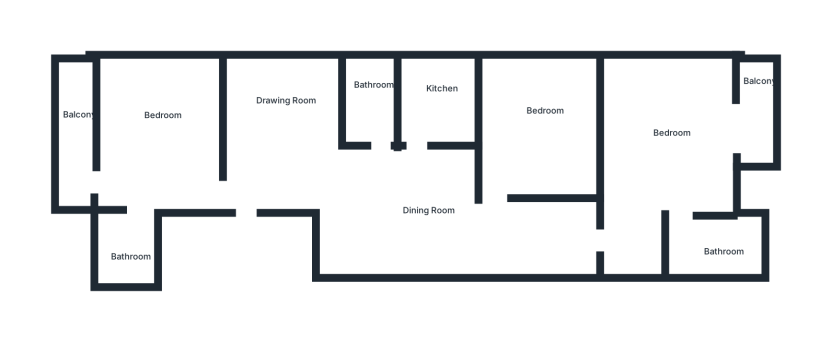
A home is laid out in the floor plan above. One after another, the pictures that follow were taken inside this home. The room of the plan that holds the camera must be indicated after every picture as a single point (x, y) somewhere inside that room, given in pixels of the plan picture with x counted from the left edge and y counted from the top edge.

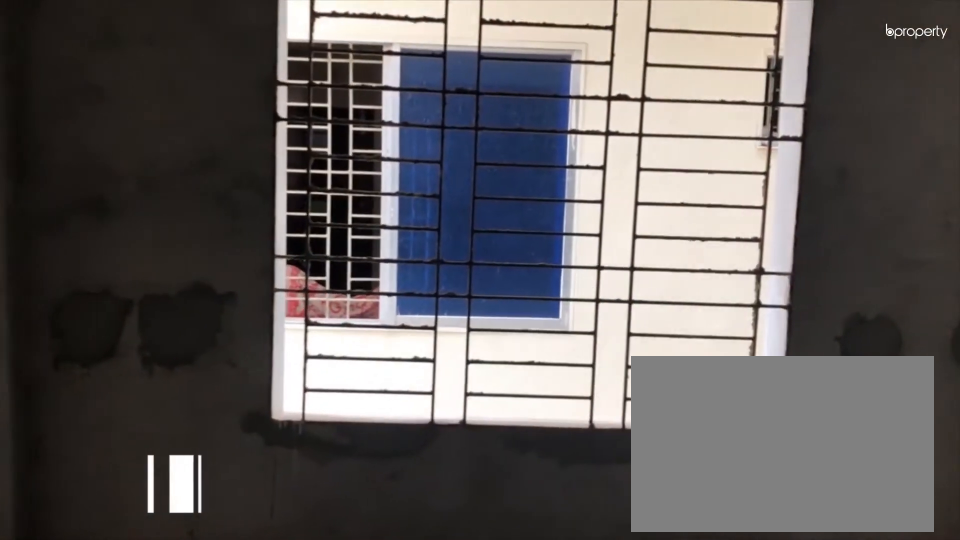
(290, 147)
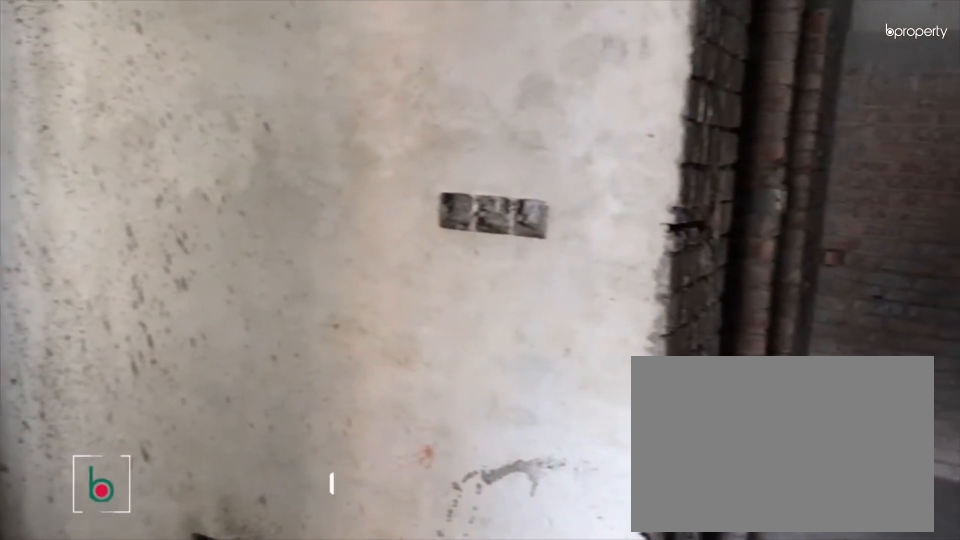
(290, 147)
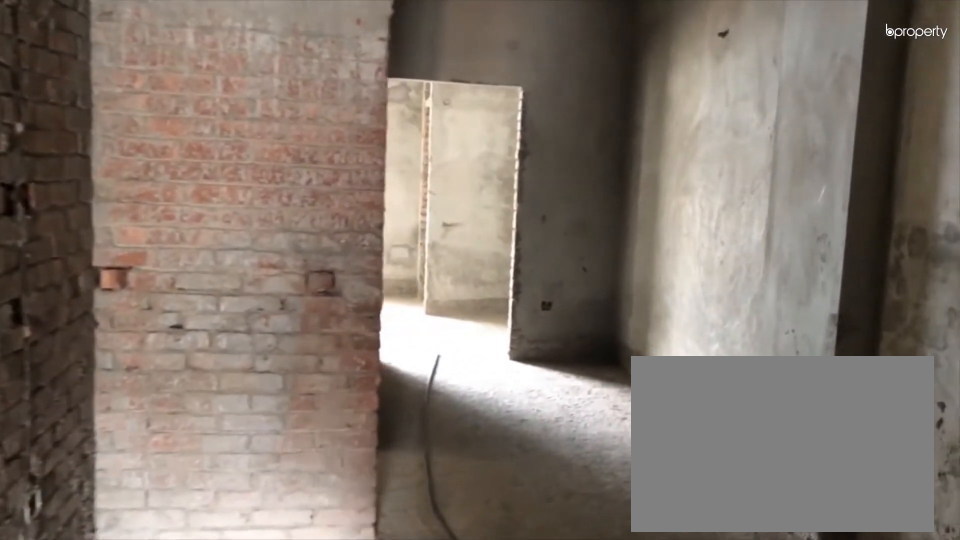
(403, 186)
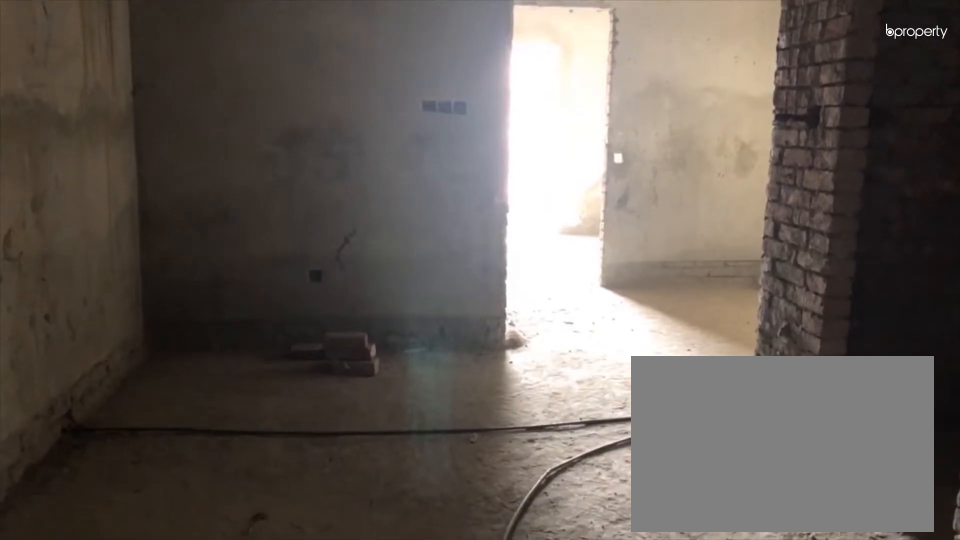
(403, 186)
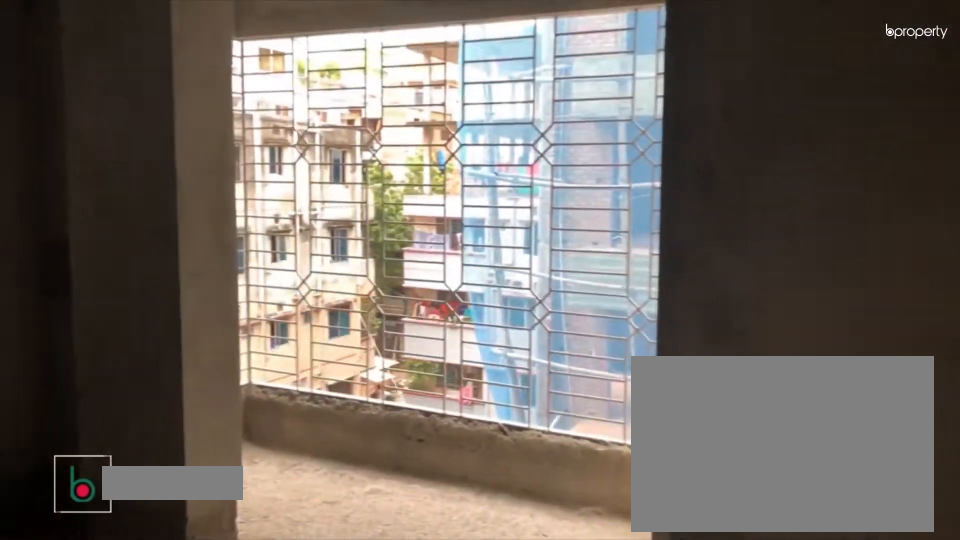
(636, 213)
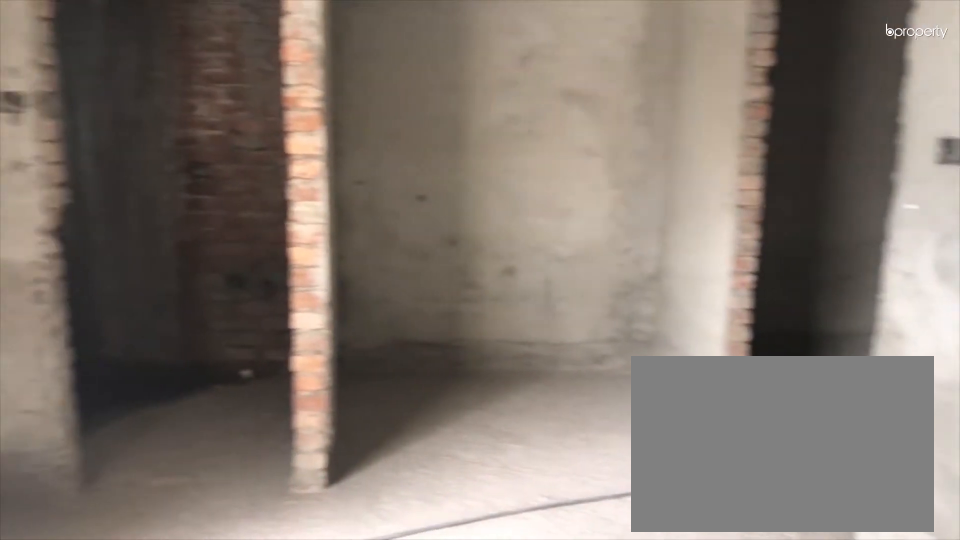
(660, 120)
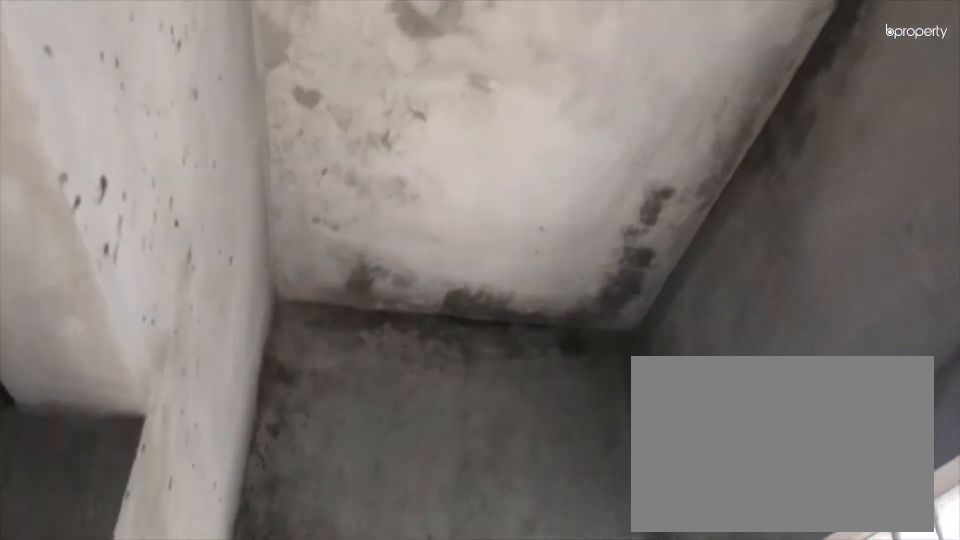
(758, 111)
